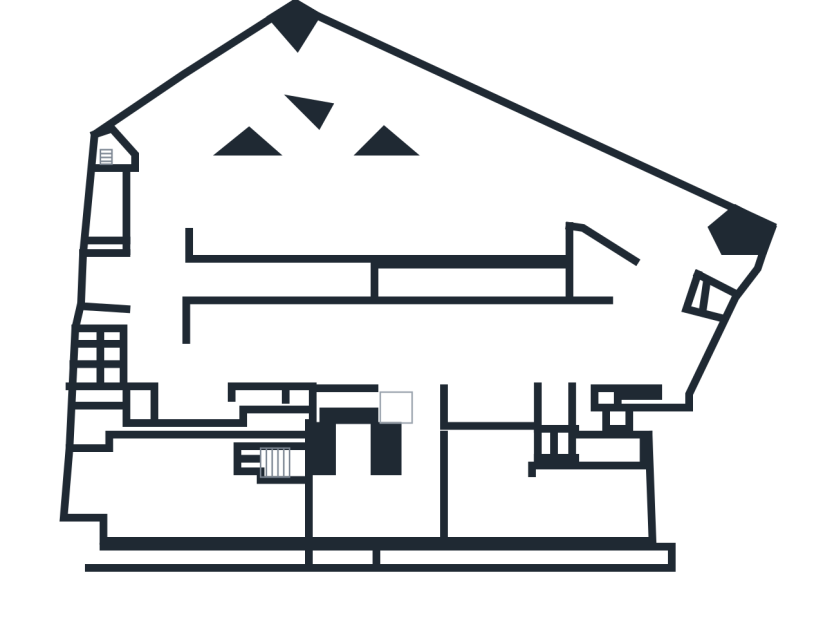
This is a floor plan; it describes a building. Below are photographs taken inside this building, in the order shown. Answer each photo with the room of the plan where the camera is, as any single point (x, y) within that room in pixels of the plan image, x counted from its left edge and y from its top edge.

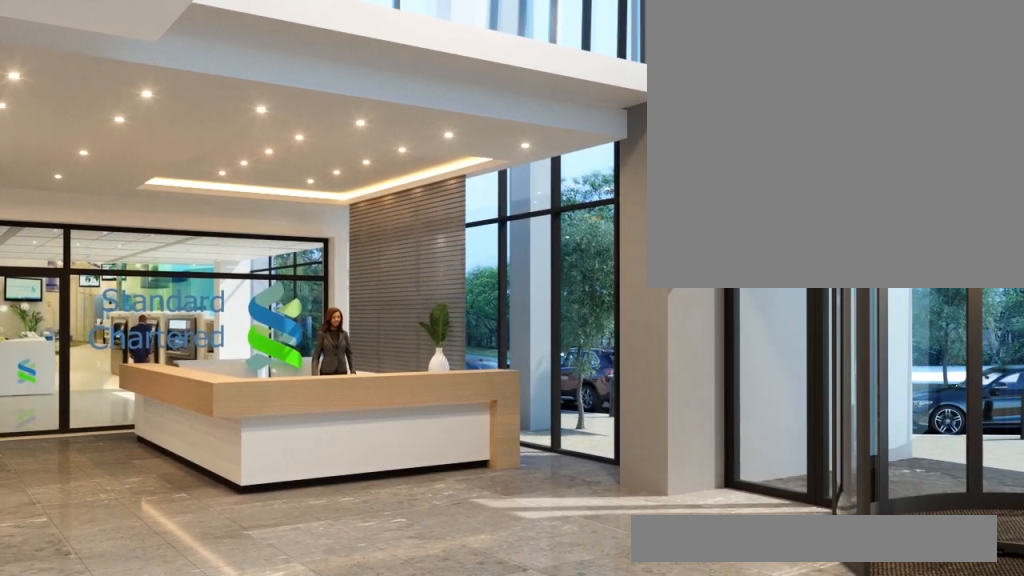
(534, 499)
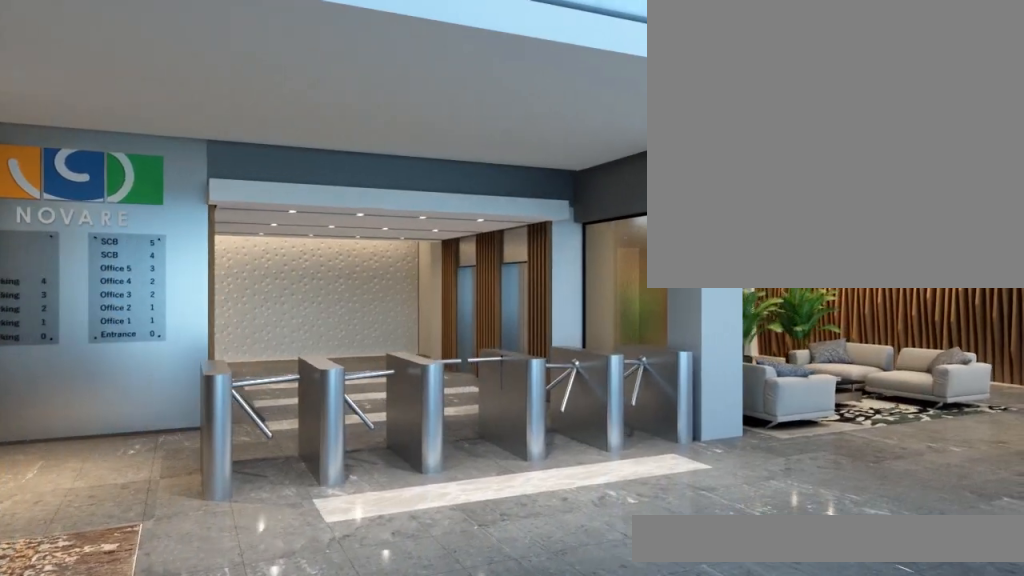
(363, 508)
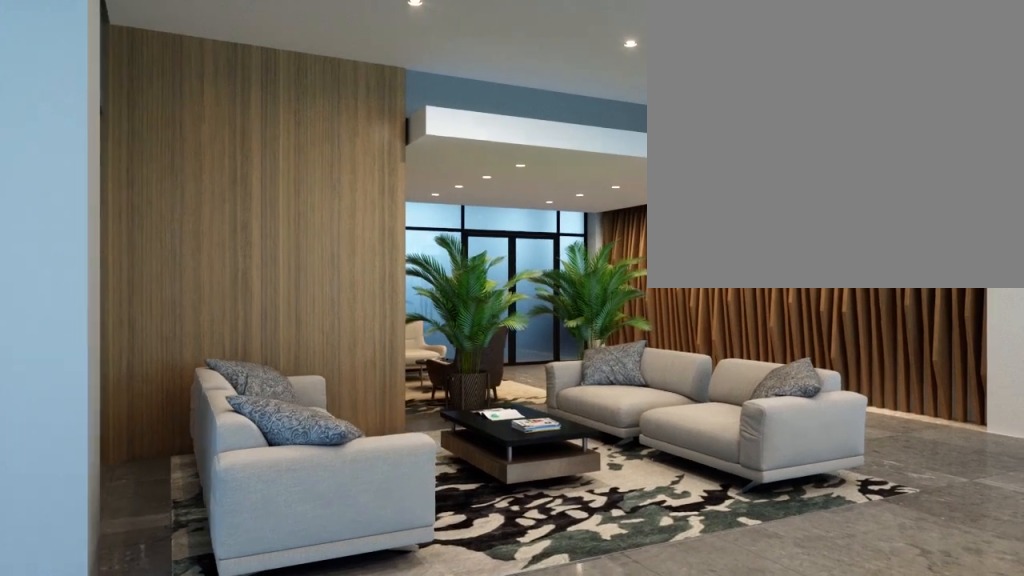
(361, 507)
